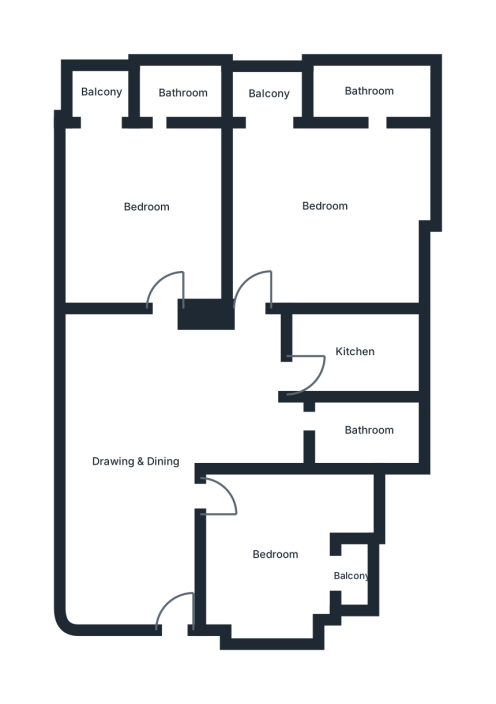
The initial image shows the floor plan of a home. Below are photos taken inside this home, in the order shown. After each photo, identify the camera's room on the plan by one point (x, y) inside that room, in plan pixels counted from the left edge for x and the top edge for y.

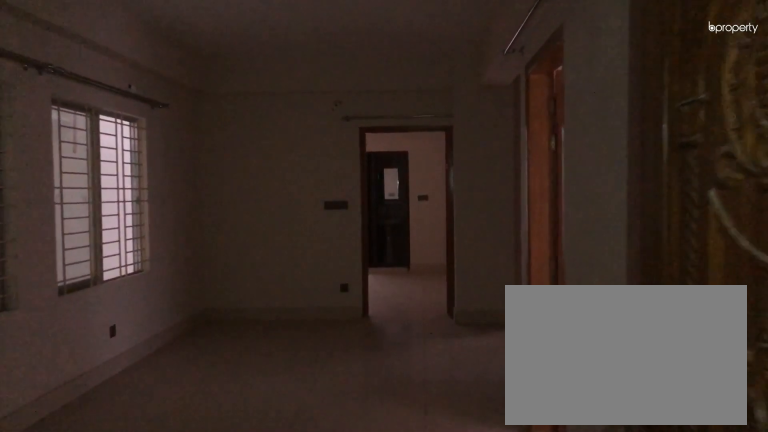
(167, 611)
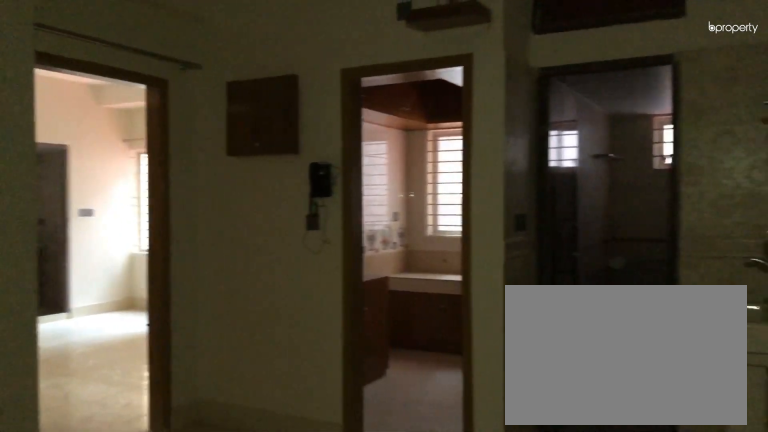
(141, 459)
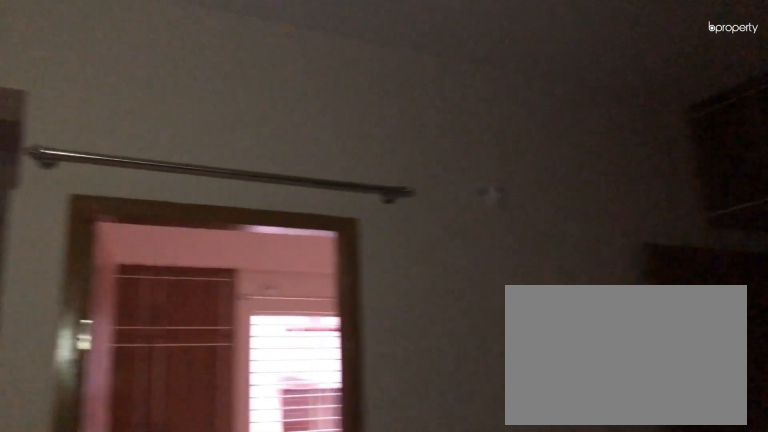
(141, 459)
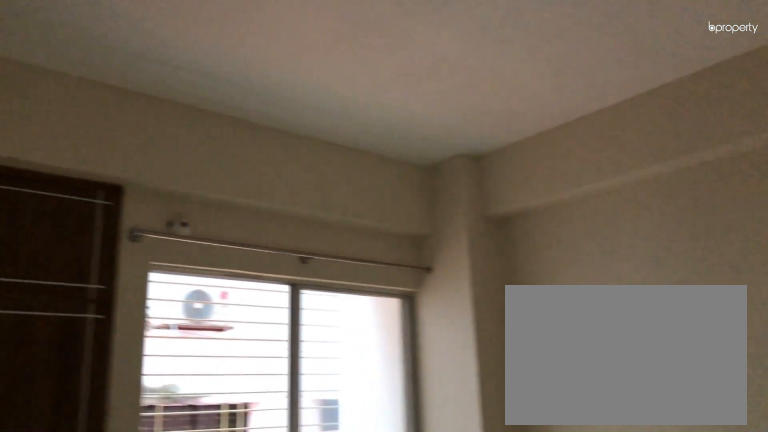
(275, 556)
